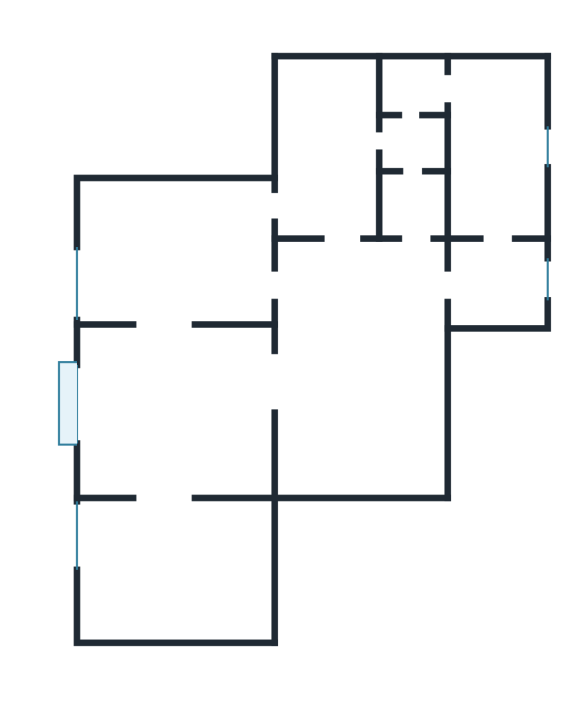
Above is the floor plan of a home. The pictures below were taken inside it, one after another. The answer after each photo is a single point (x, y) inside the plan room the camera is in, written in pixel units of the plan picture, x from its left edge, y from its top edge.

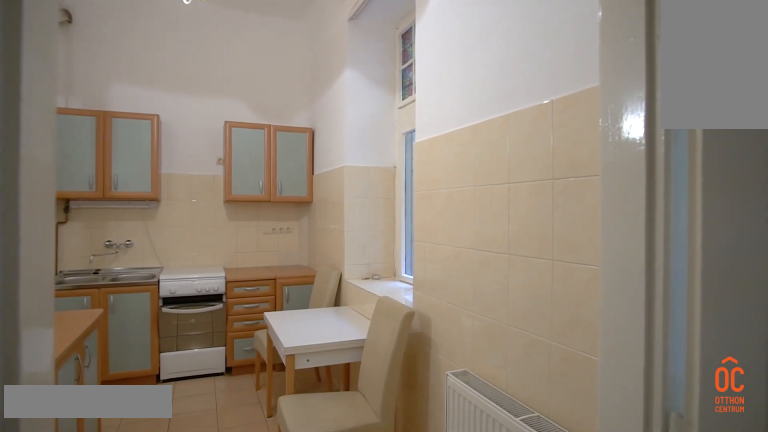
(496, 141)
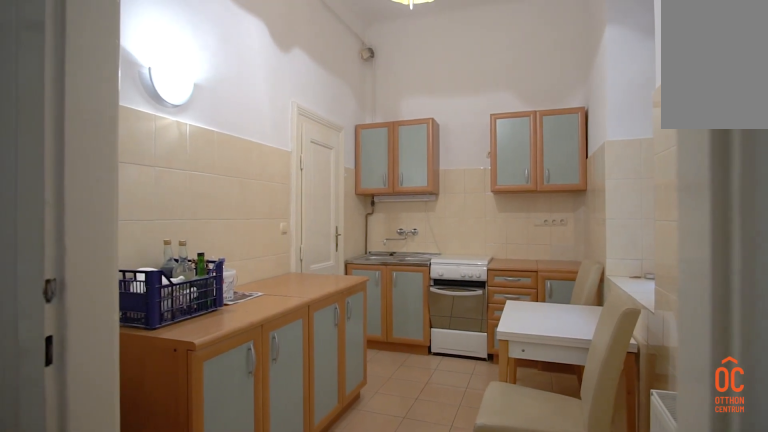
(495, 142)
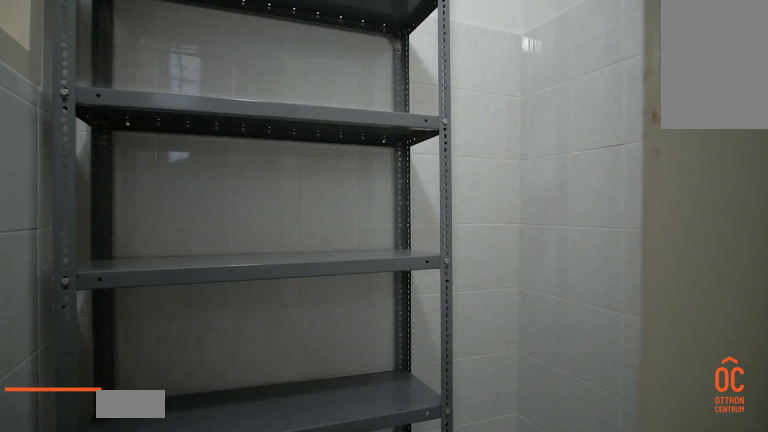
(422, 85)
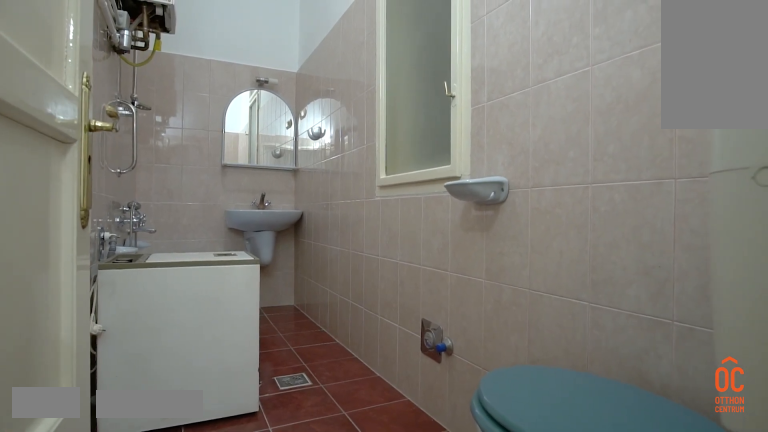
(326, 143)
